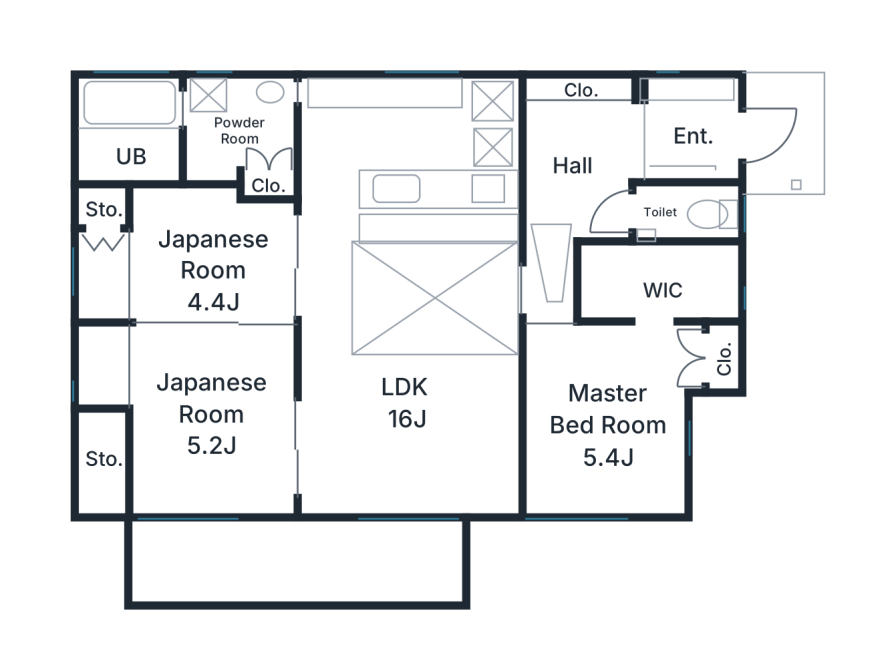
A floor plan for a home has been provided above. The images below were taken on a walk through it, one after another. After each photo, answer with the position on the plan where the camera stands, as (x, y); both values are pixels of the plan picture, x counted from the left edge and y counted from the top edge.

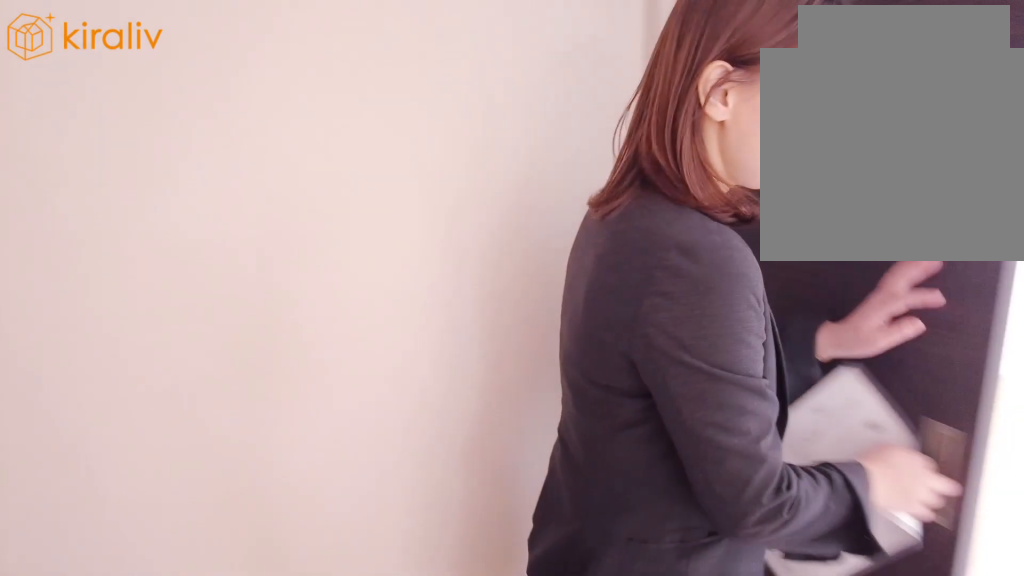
(553, 327)
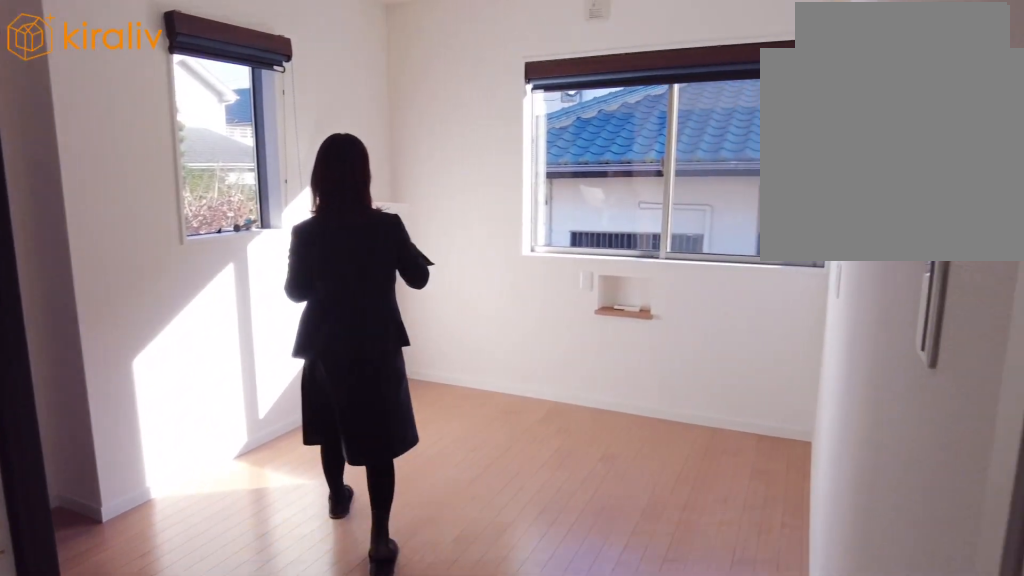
(576, 389)
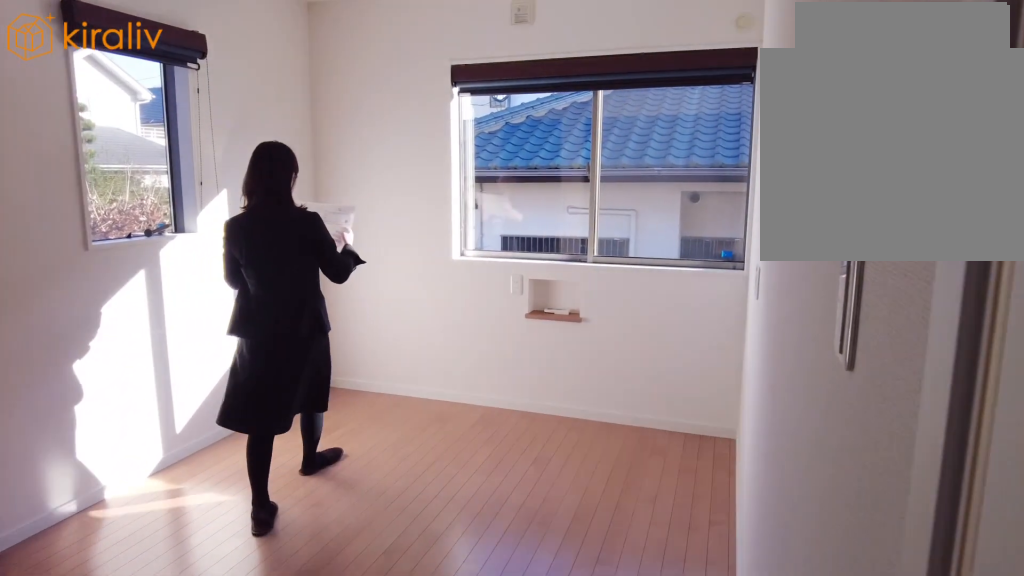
(593, 419)
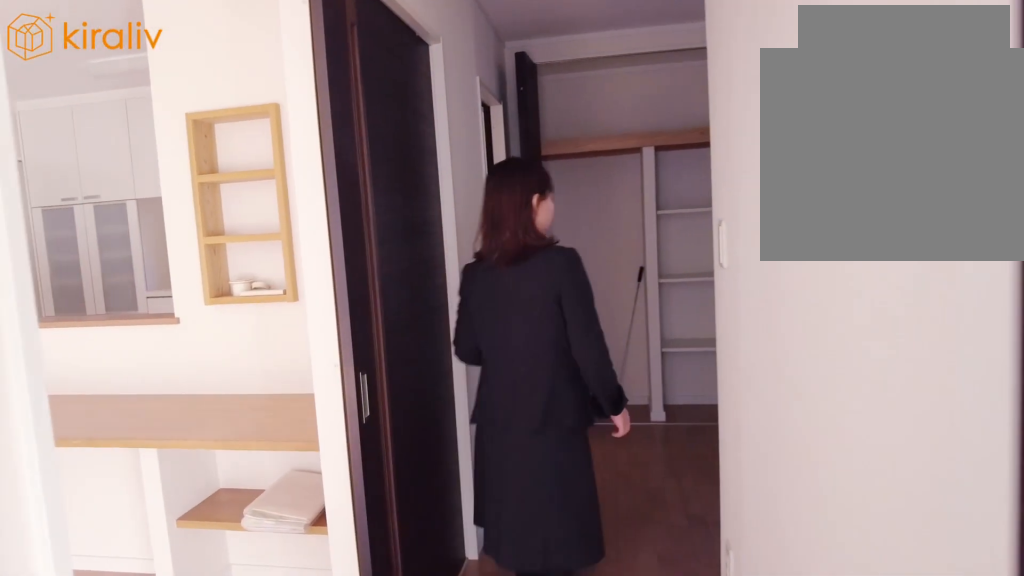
(557, 275)
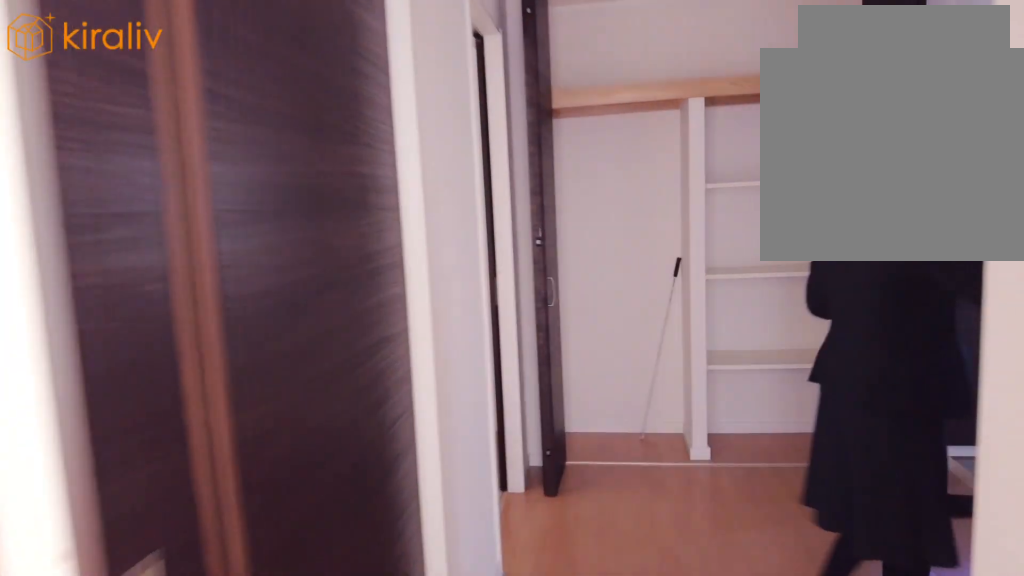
(608, 229)
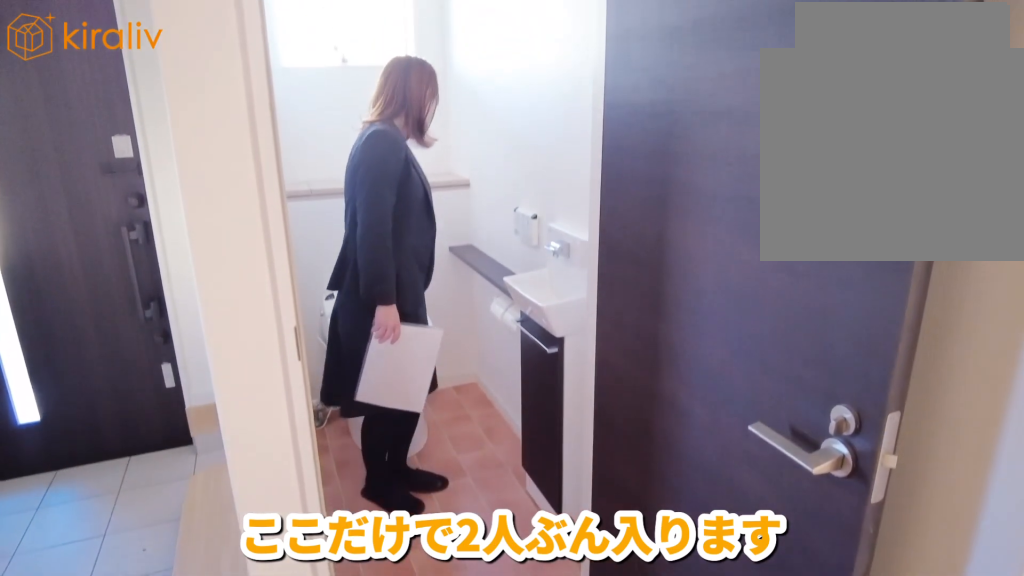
(645, 223)
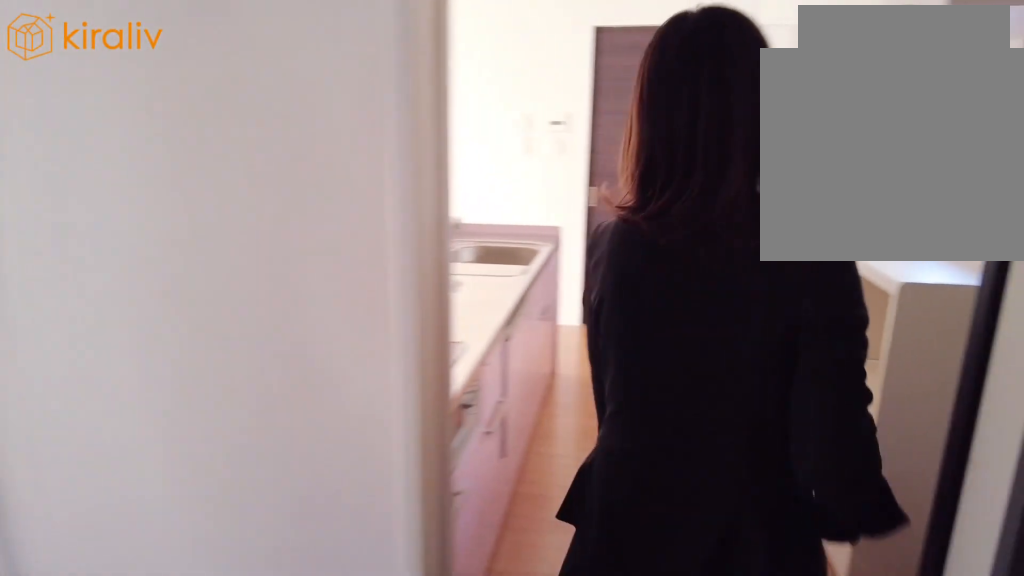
(539, 167)
